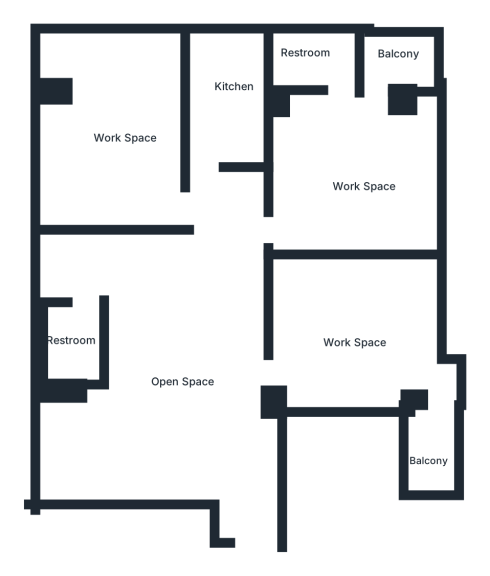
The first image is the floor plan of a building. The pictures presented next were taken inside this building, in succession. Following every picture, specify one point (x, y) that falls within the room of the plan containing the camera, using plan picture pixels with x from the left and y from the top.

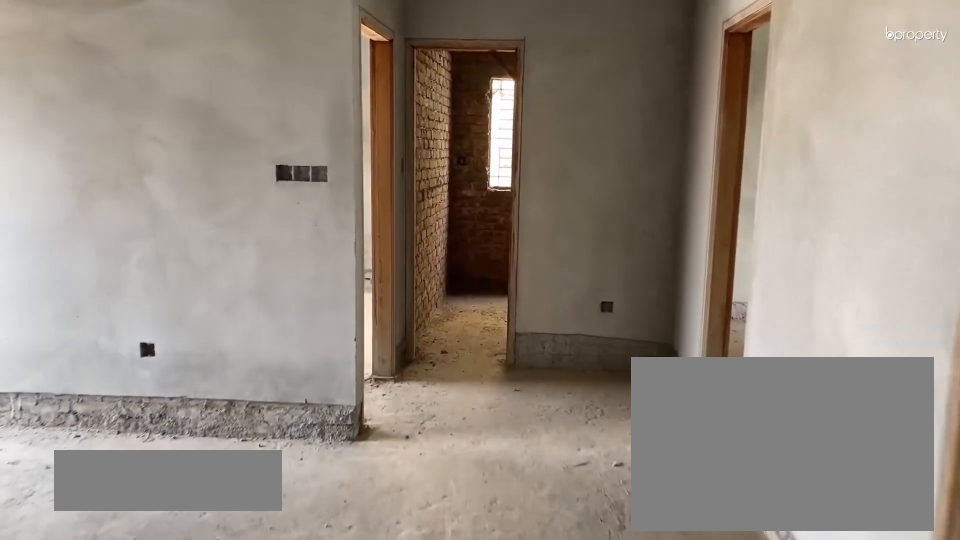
(210, 361)
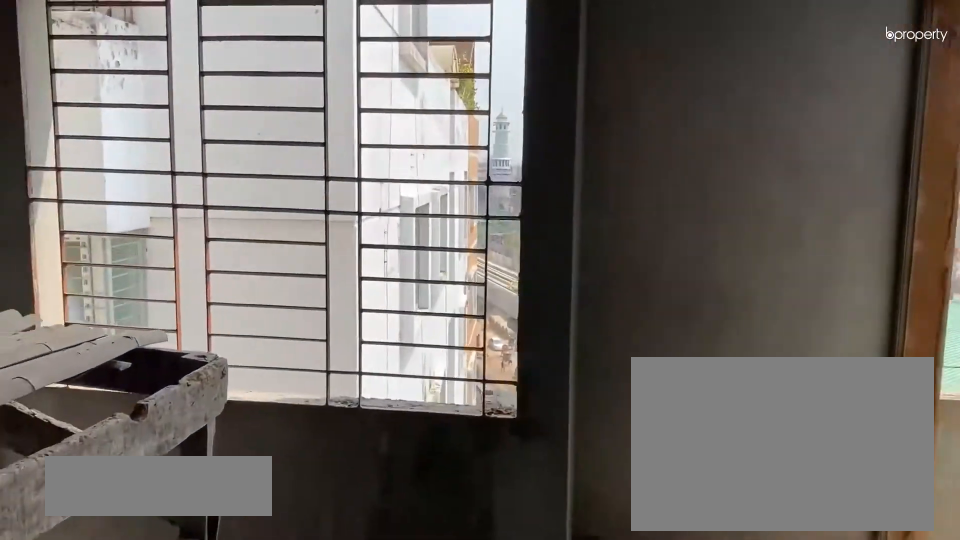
(363, 358)
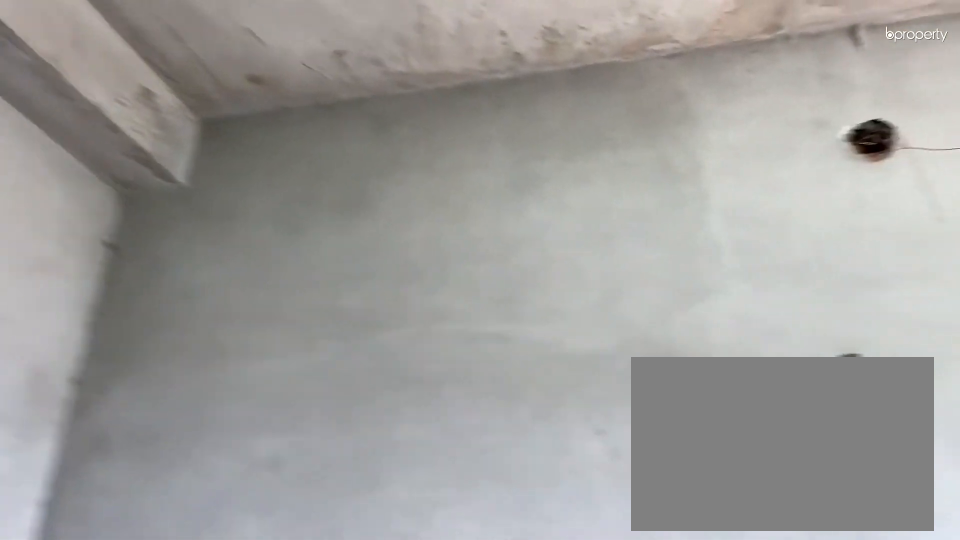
(363, 358)
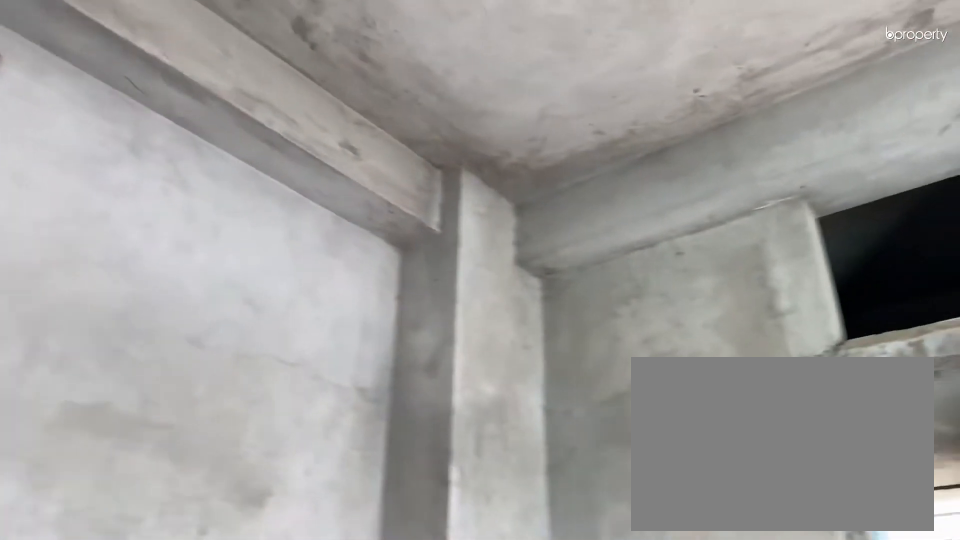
(356, 129)
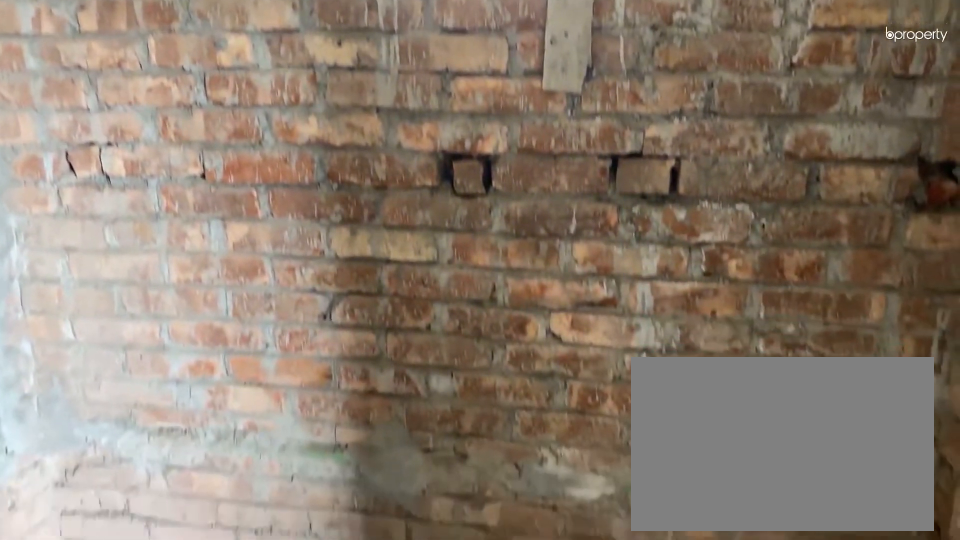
(322, 58)
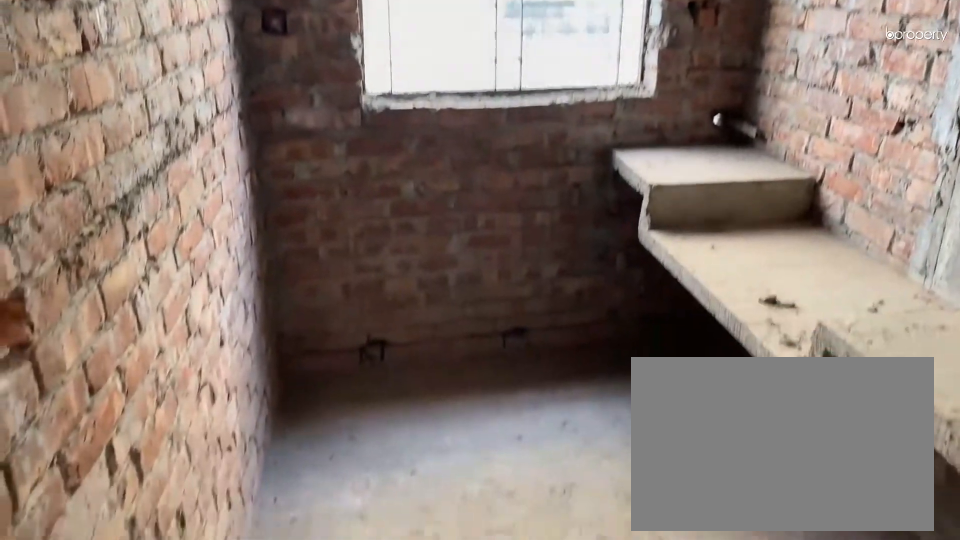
(228, 90)
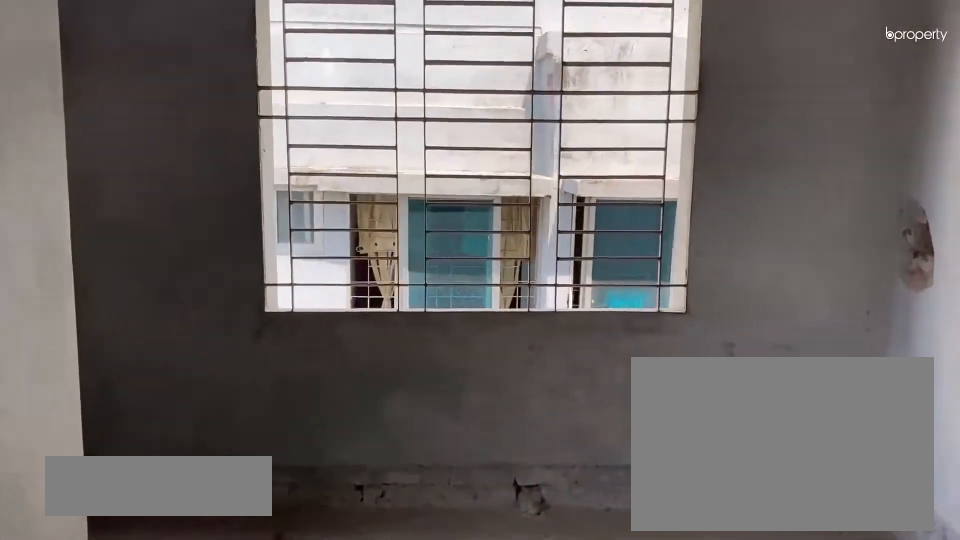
(118, 108)
